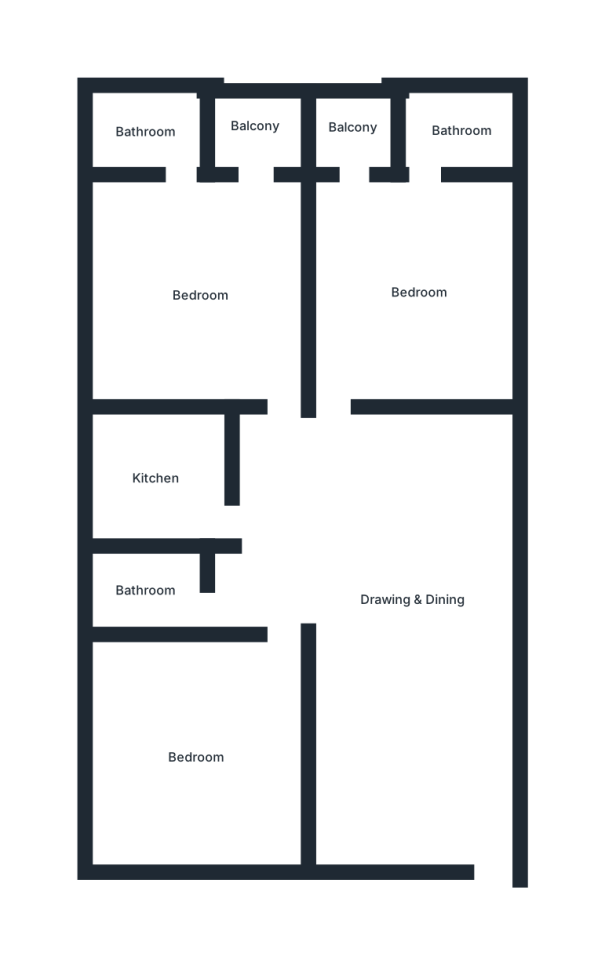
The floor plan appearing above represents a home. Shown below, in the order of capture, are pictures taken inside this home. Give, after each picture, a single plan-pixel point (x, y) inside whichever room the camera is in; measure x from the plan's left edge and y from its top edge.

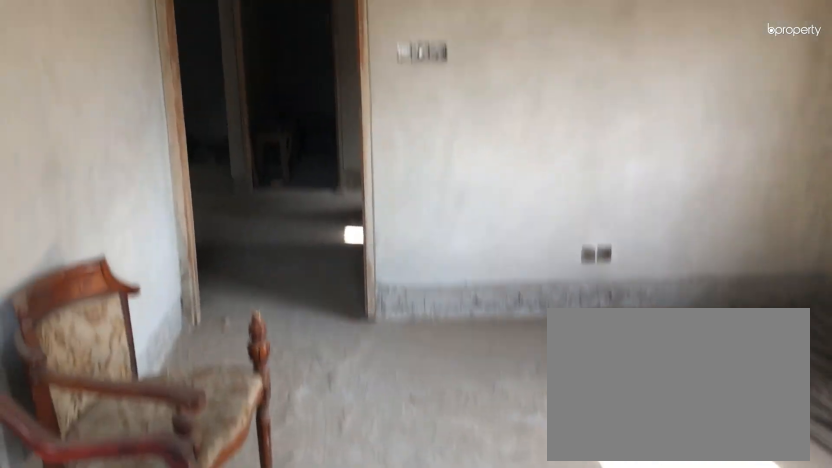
(203, 294)
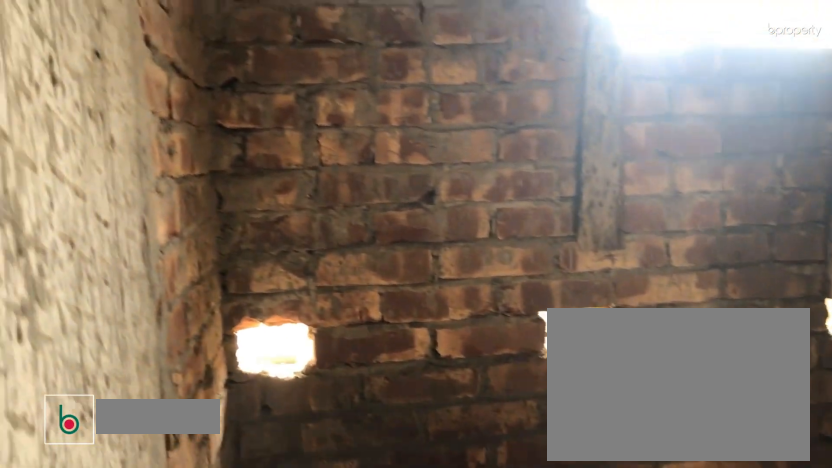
(147, 132)
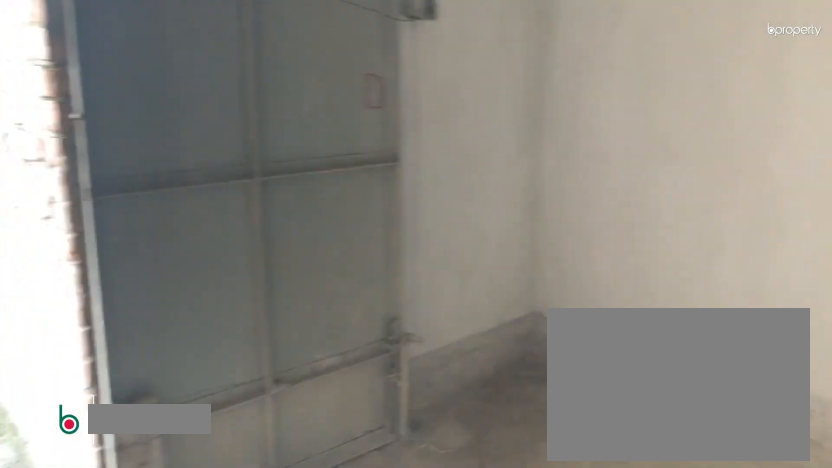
(419, 293)
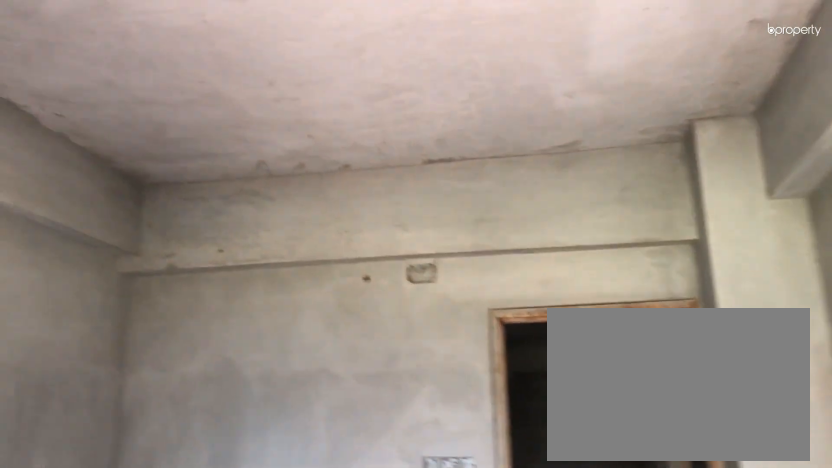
(419, 293)
